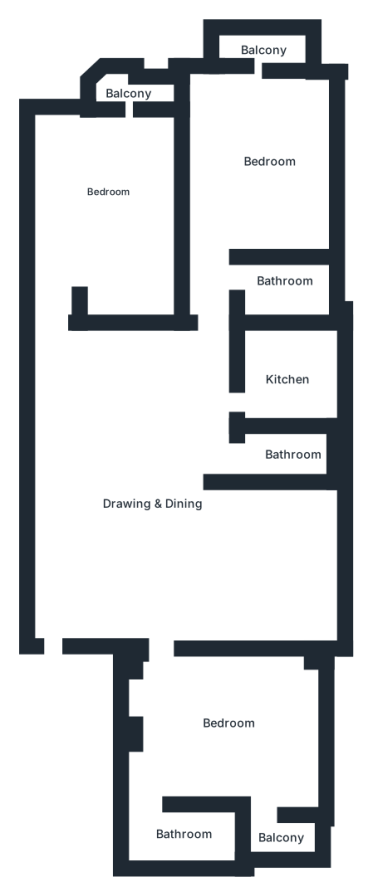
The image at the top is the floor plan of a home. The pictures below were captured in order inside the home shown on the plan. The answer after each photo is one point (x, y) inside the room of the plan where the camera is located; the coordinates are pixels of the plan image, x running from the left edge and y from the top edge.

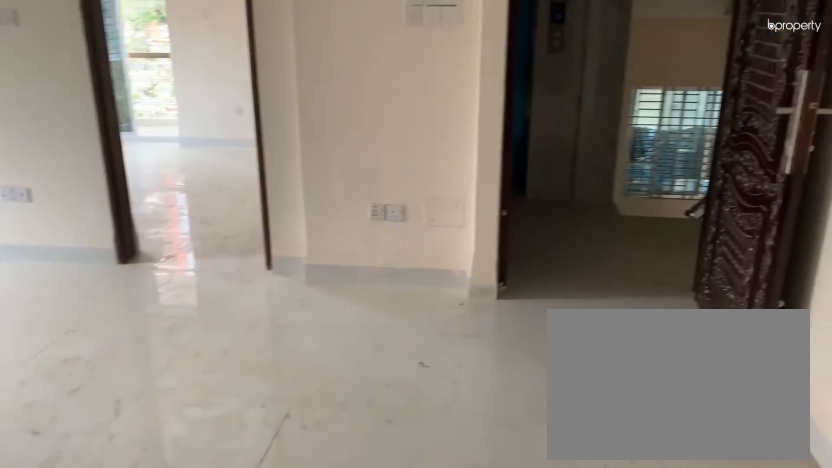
(161, 541)
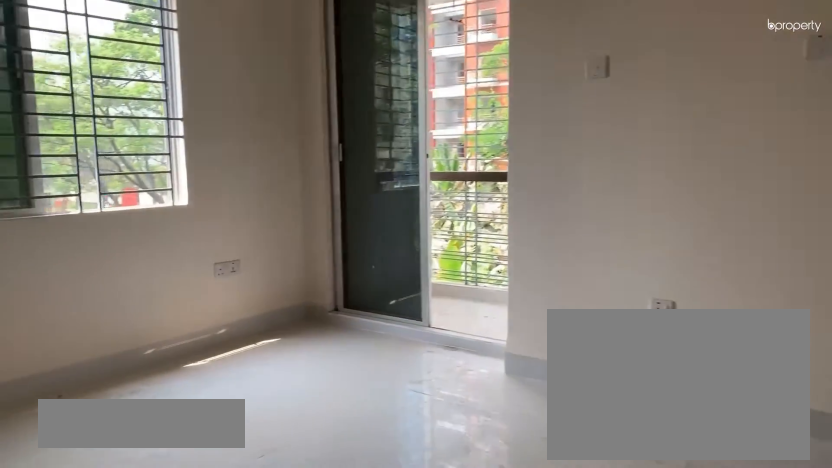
(225, 744)
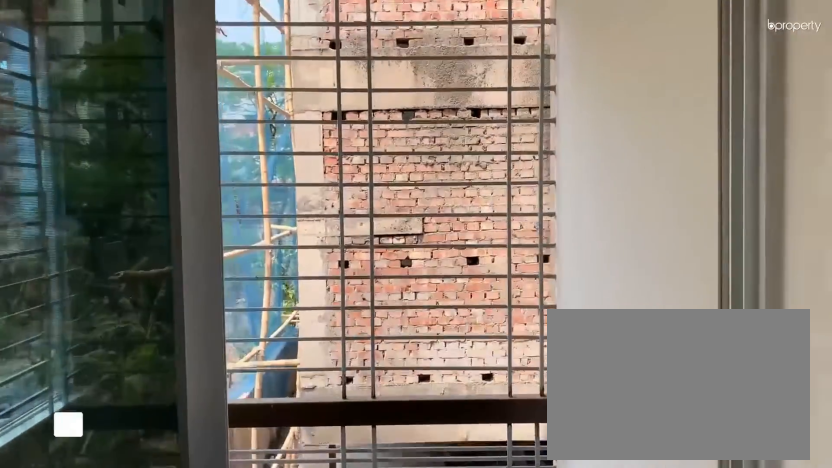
(273, 844)
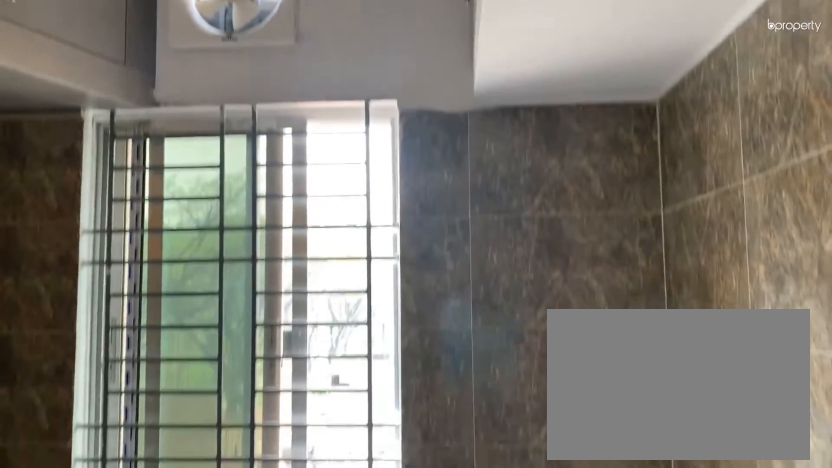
(291, 382)
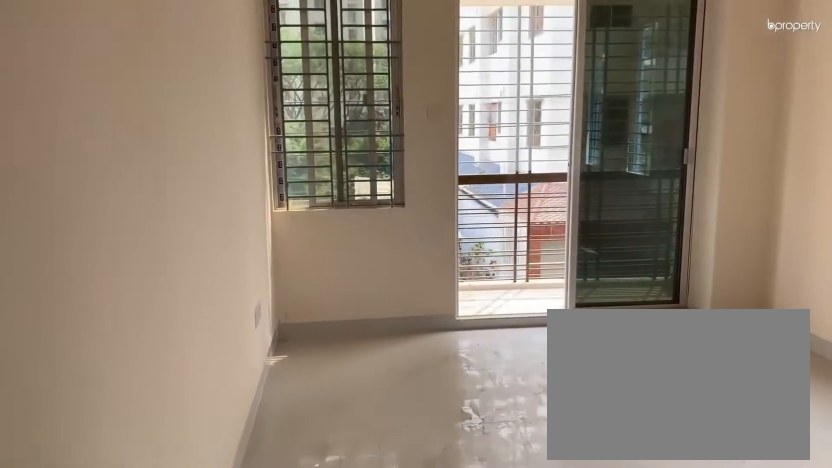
(259, 141)
